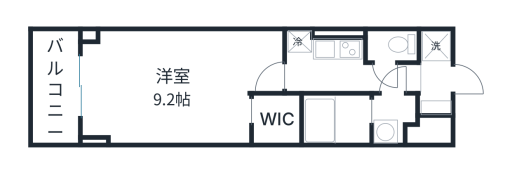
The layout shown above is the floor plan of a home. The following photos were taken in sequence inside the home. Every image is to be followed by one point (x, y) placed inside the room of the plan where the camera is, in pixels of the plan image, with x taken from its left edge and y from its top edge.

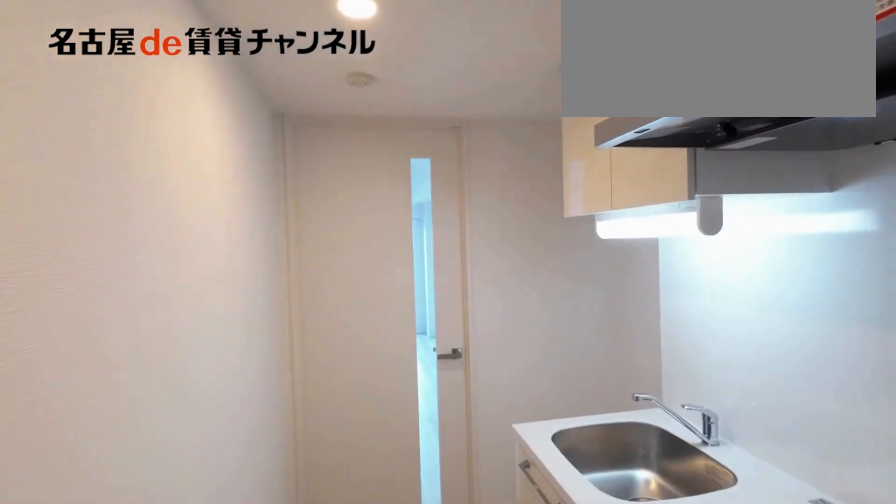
(336, 49)
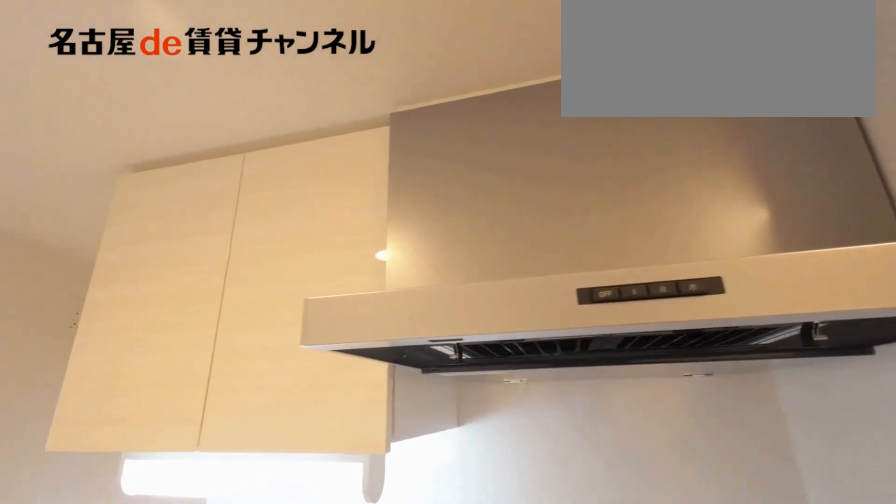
(336, 49)
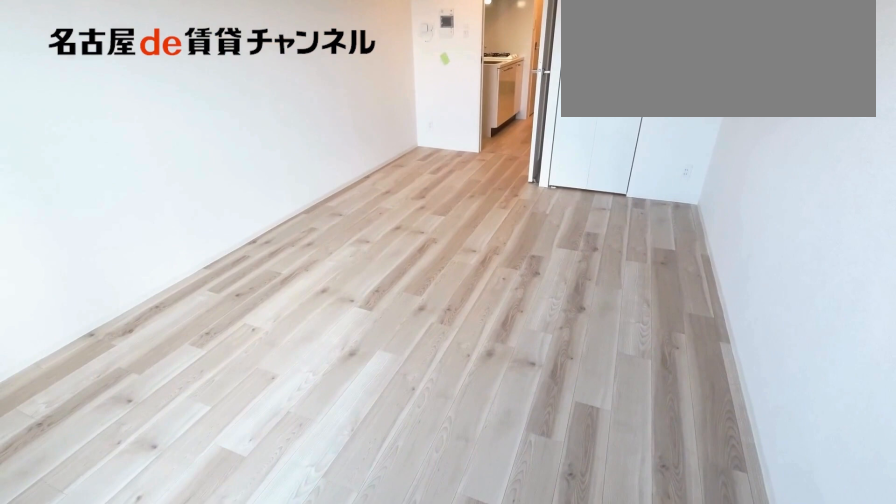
(177, 84)
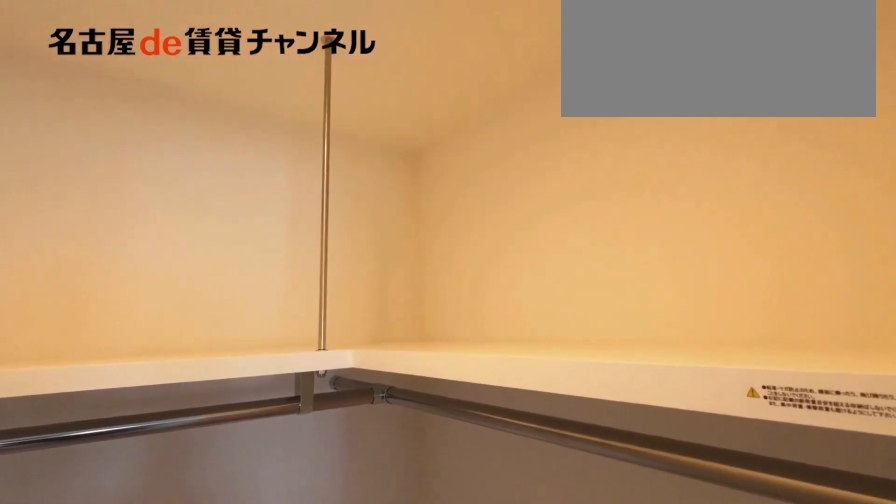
(276, 120)
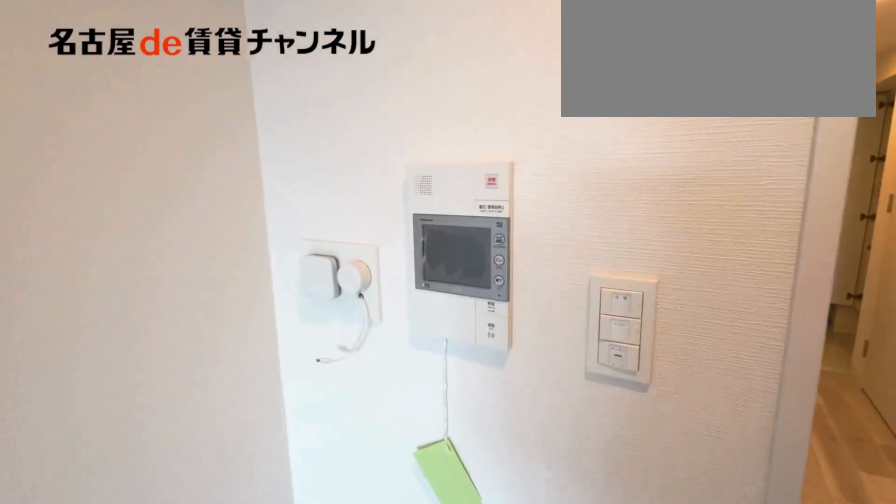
(177, 84)
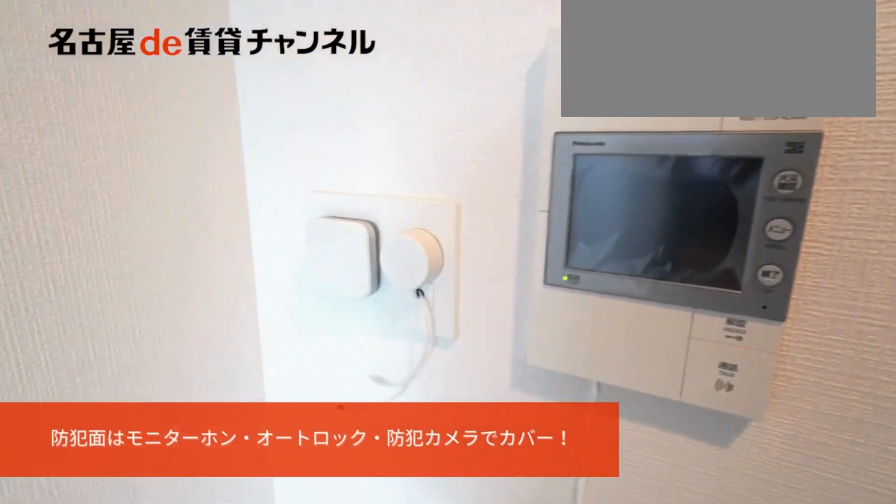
(177, 84)
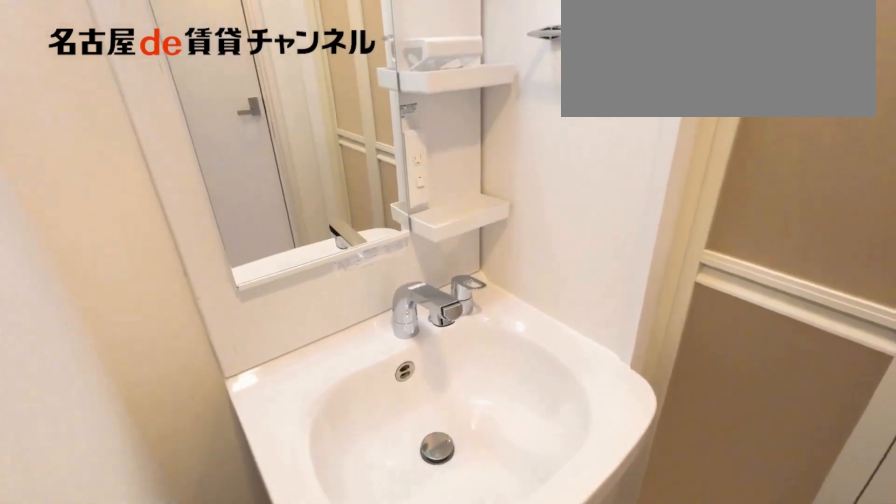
(393, 118)
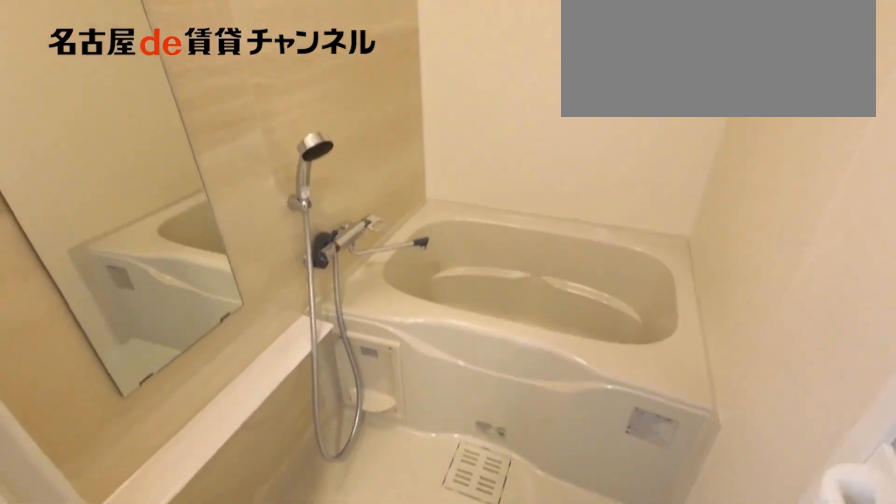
(336, 120)
